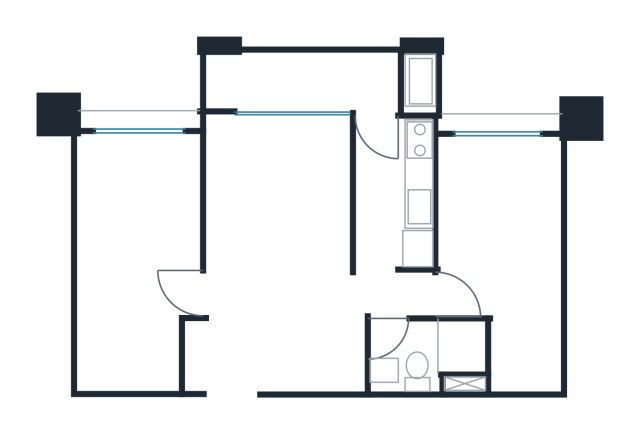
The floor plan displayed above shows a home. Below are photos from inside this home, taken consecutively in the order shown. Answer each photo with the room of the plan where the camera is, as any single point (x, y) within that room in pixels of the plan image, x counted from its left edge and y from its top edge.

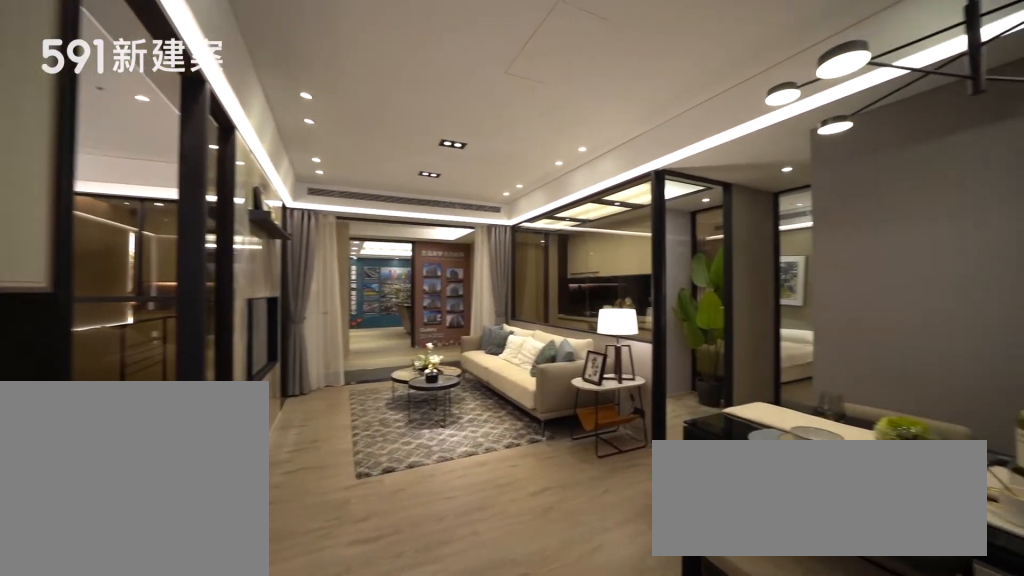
(219, 353)
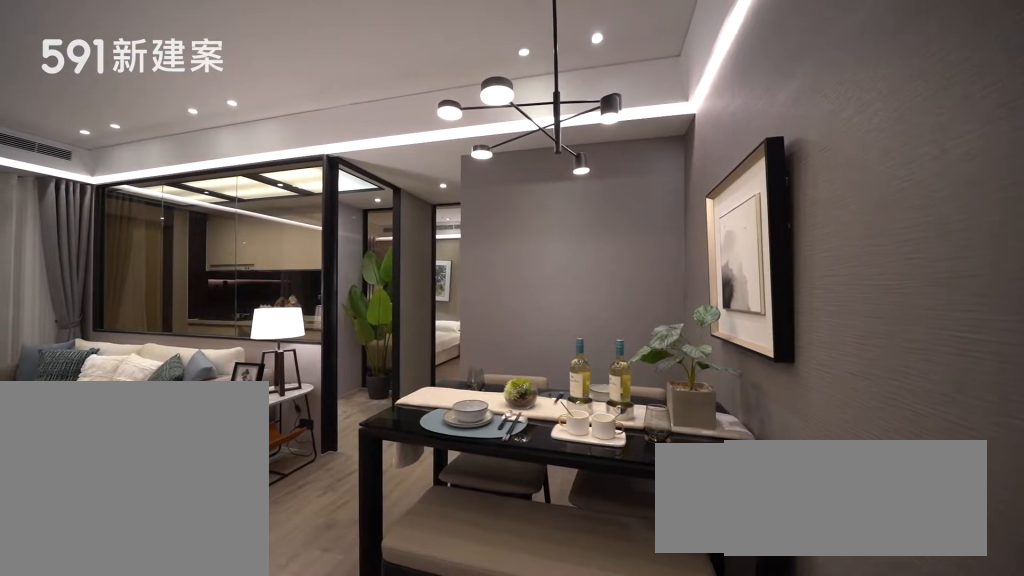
(316, 342)
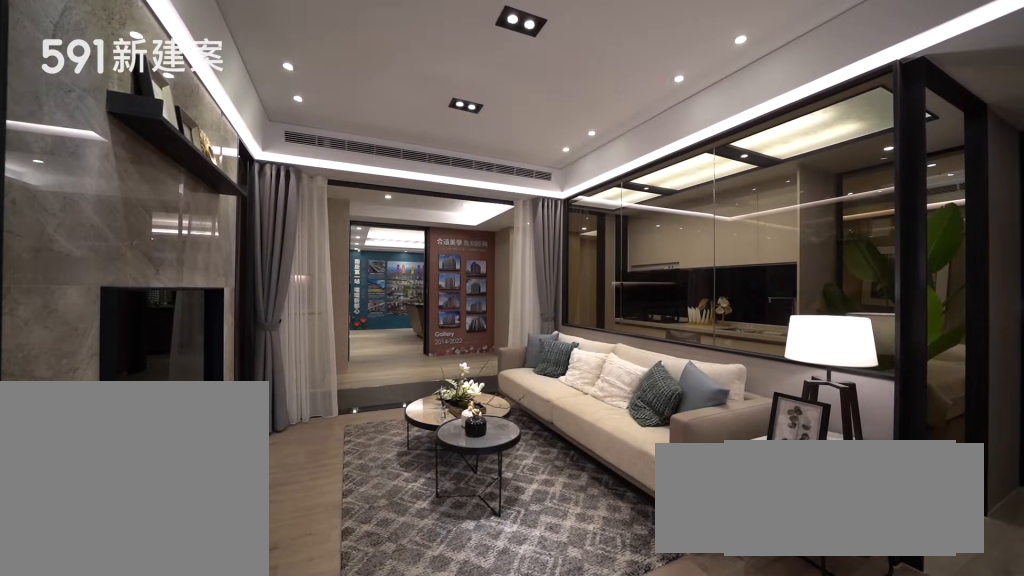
(278, 198)
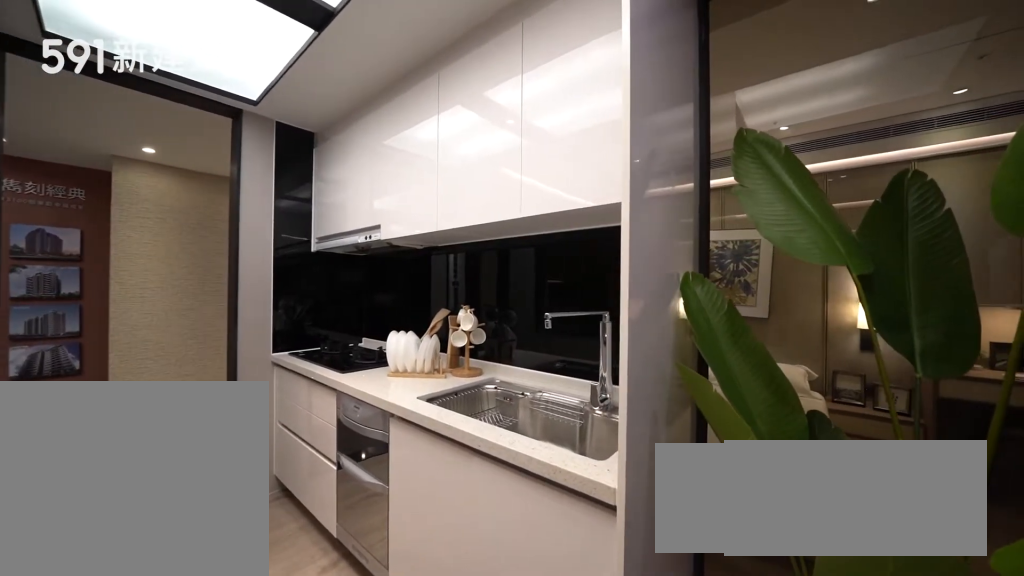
(396, 191)
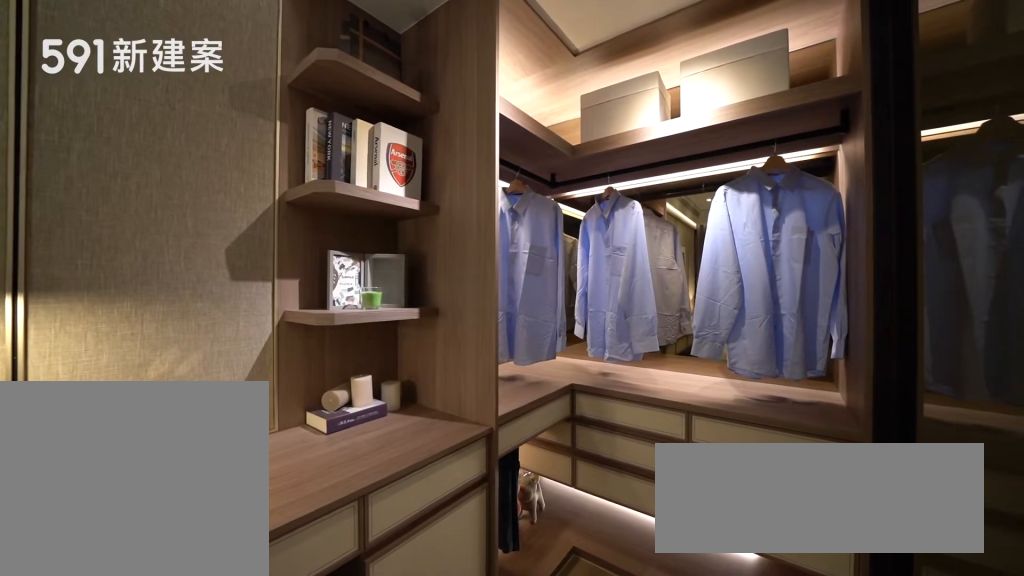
(507, 251)
